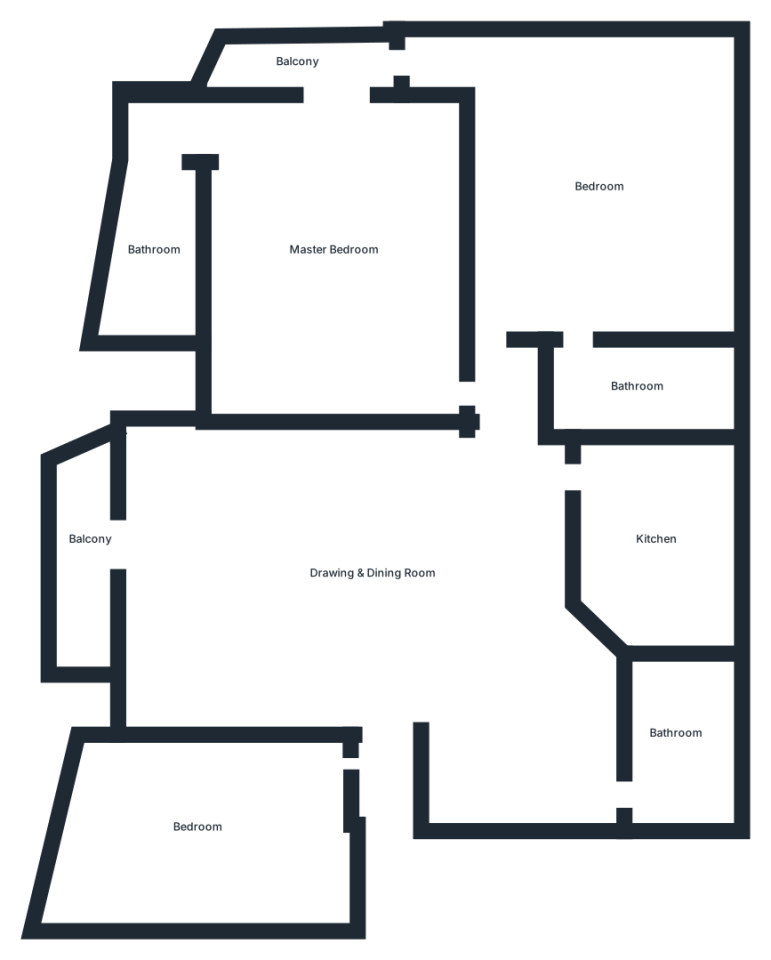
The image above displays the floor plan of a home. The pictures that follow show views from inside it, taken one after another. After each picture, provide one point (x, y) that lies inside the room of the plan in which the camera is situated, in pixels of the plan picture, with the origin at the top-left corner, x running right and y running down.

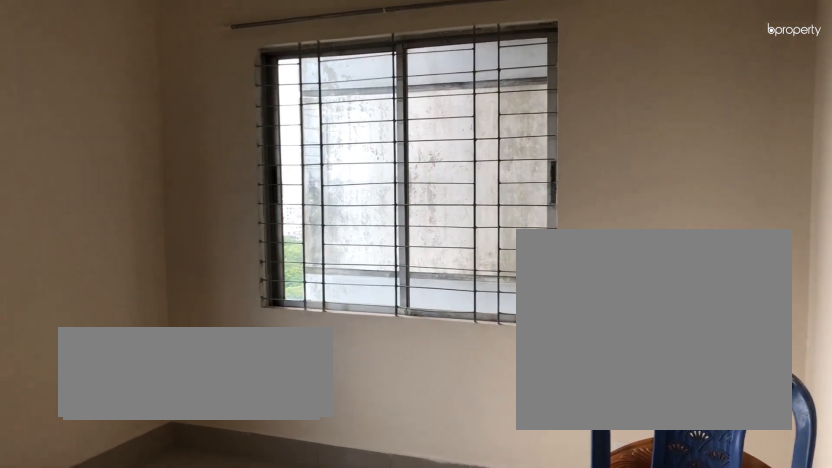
(599, 185)
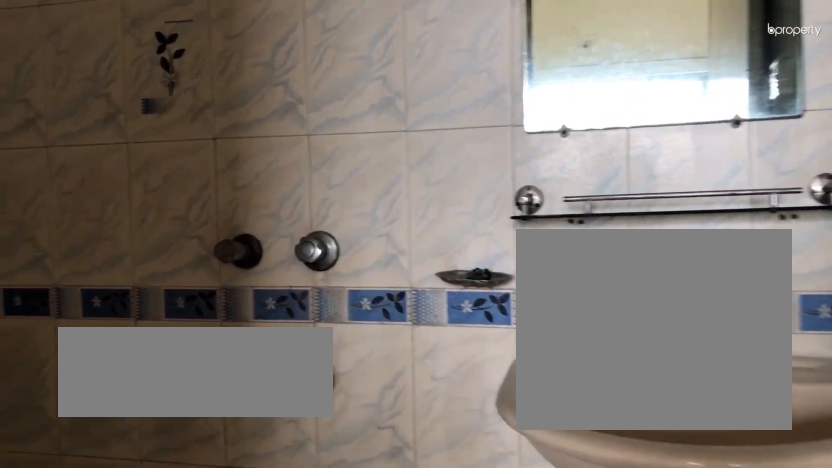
(636, 386)
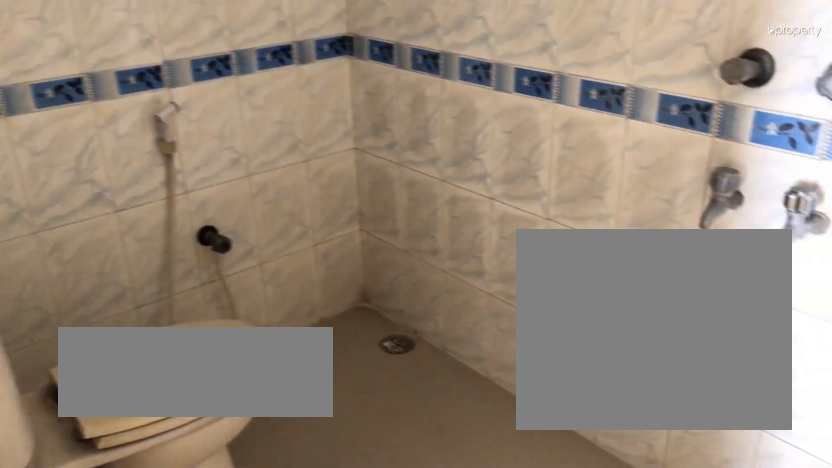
(636, 386)
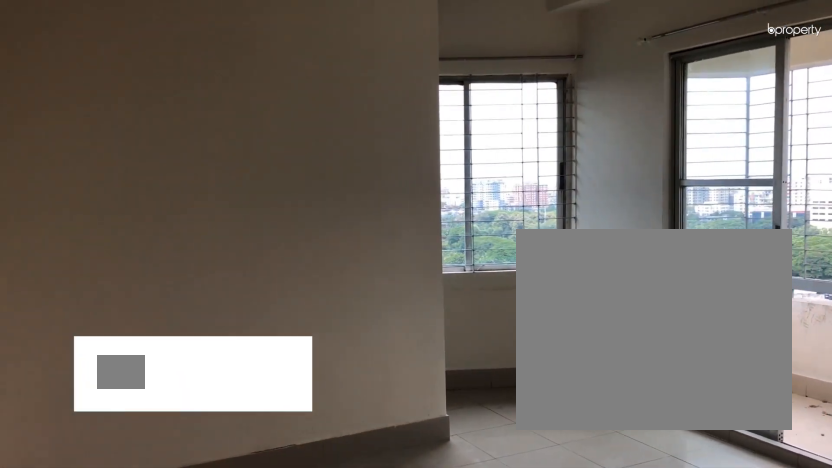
(334, 248)
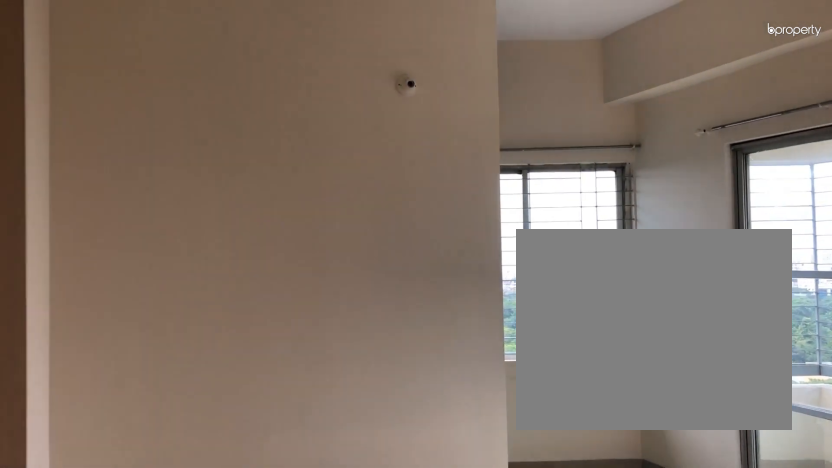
(334, 248)
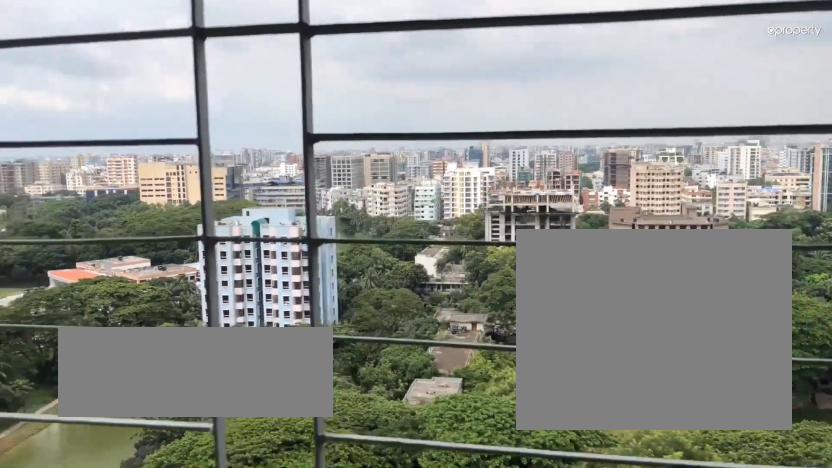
(298, 61)
